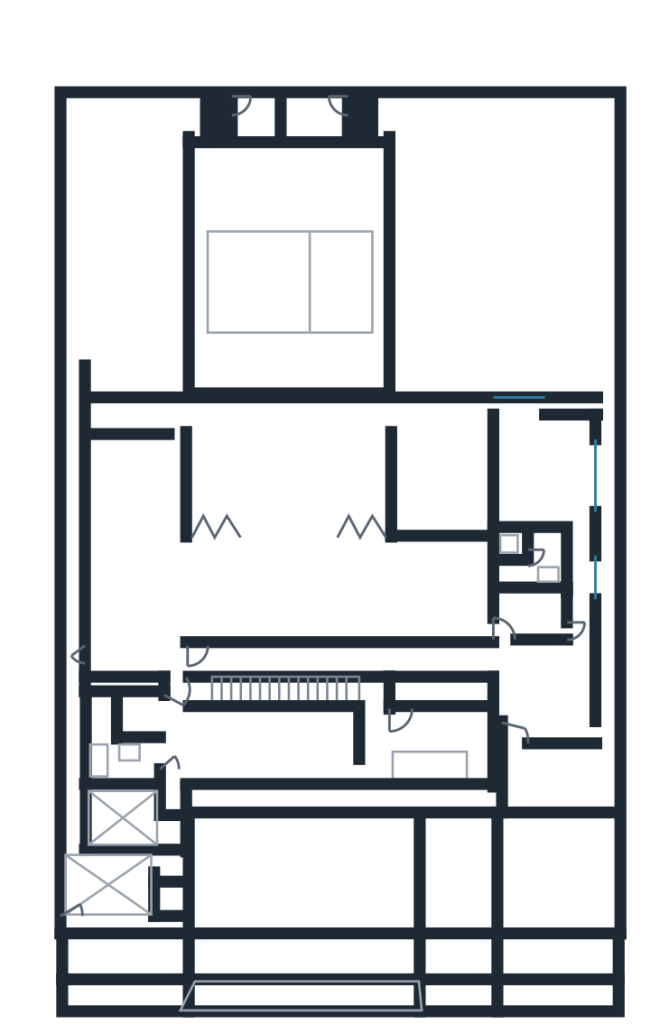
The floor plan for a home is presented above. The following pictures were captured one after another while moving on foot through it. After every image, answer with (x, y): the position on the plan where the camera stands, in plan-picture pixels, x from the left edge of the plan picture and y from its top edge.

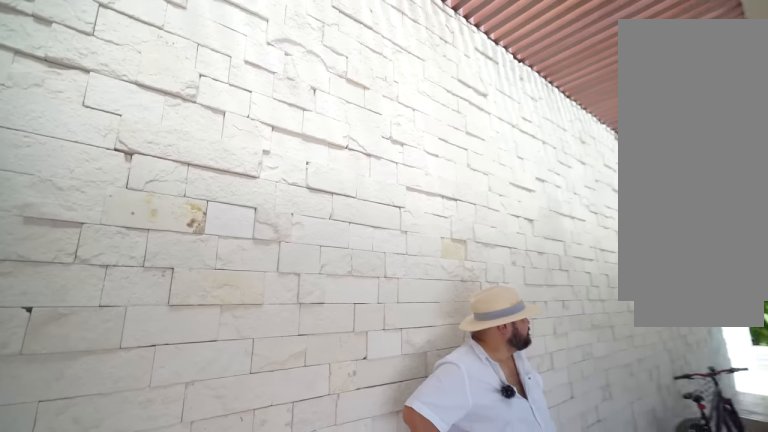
(299, 814)
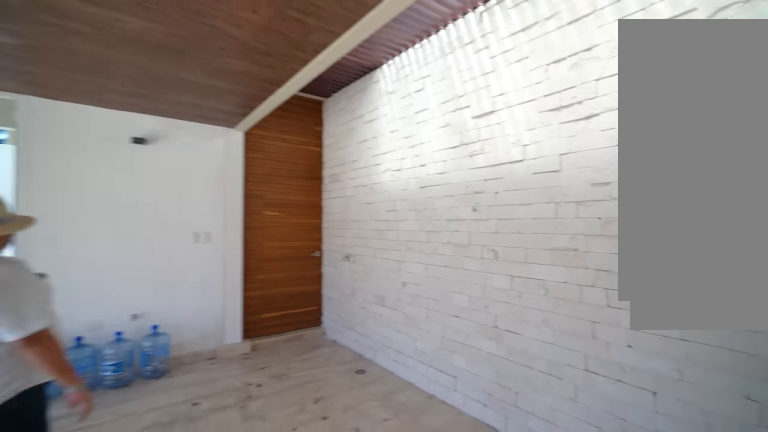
(261, 812)
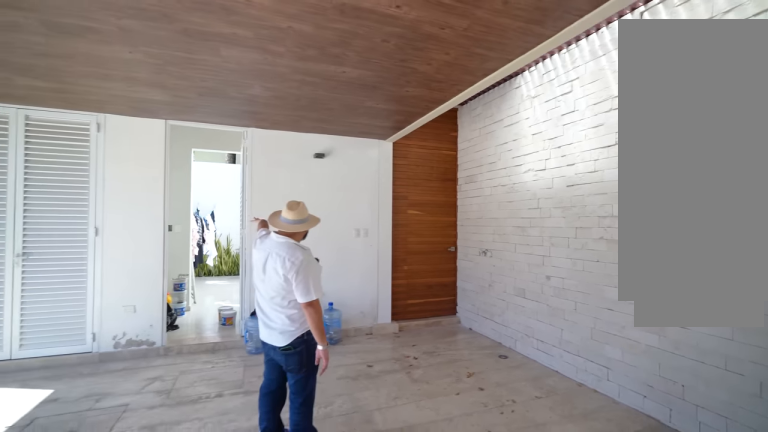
(267, 825)
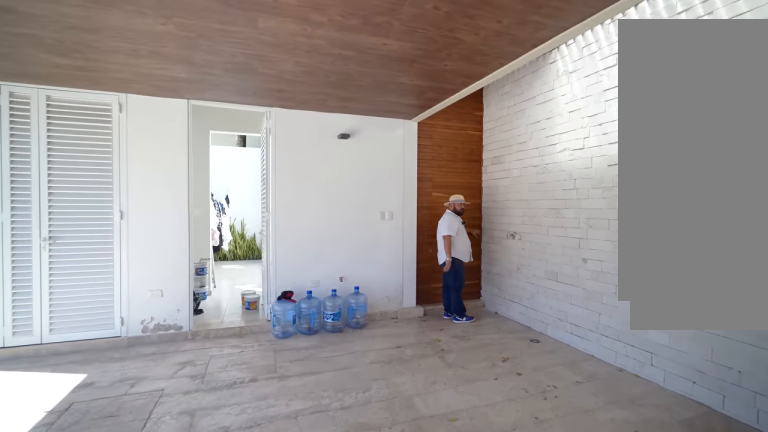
(278, 863)
